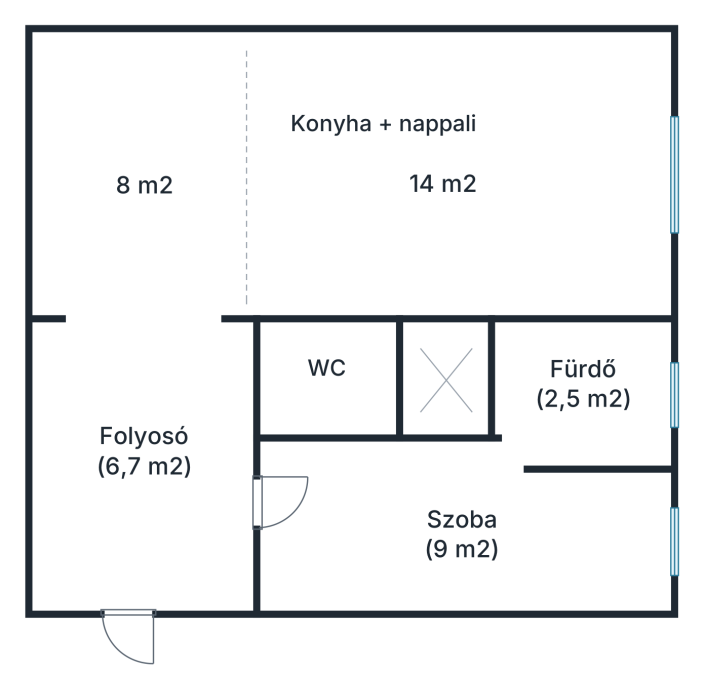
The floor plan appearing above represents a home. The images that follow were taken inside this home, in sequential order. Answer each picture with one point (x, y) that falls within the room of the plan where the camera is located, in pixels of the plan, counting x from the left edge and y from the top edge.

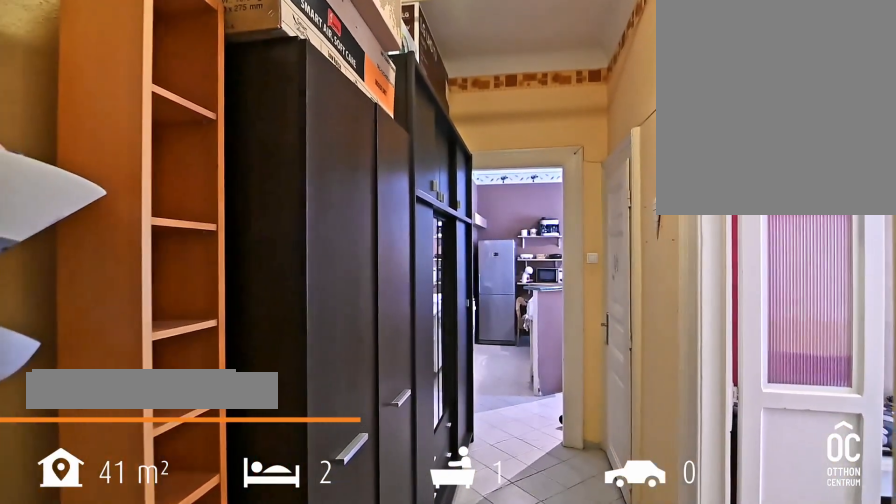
(139, 449)
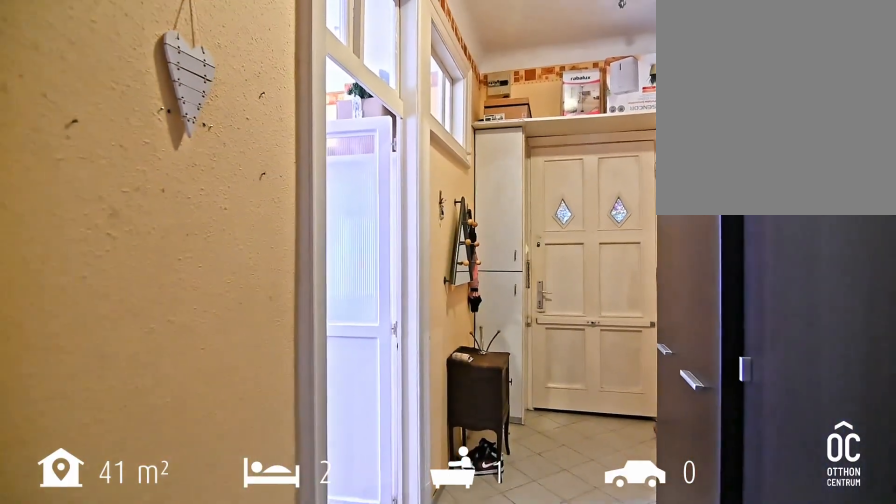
(139, 449)
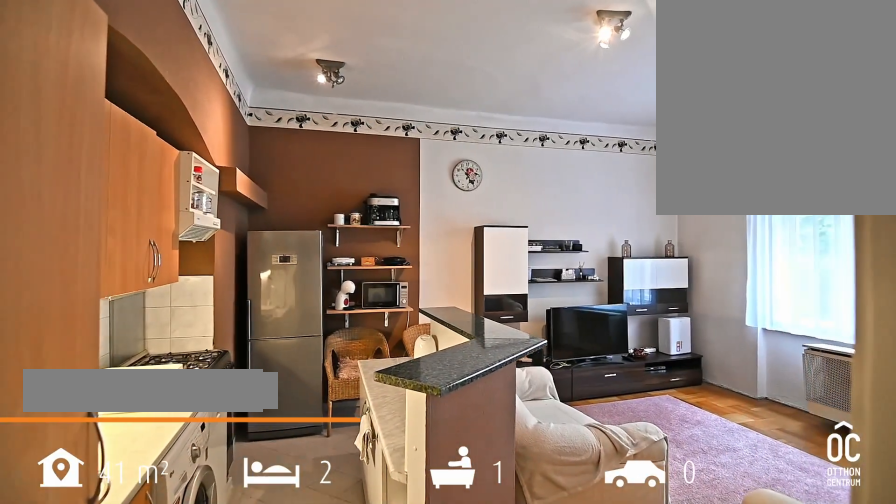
(142, 307)
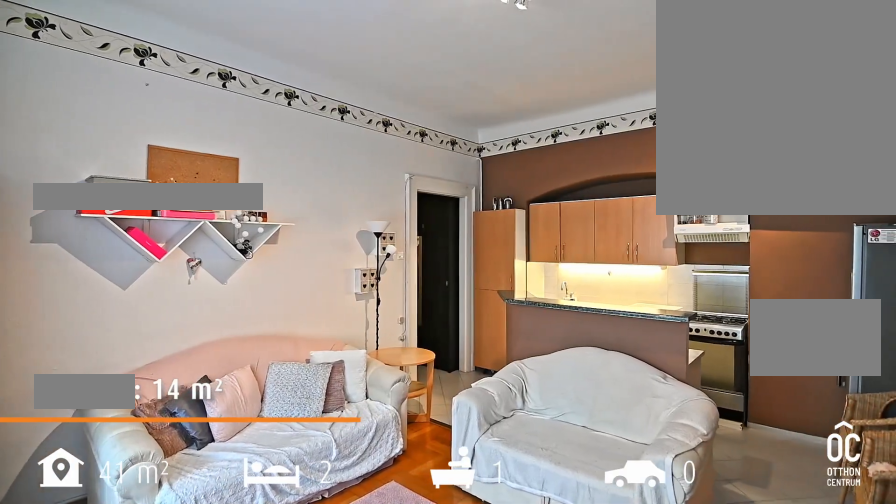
(446, 175)
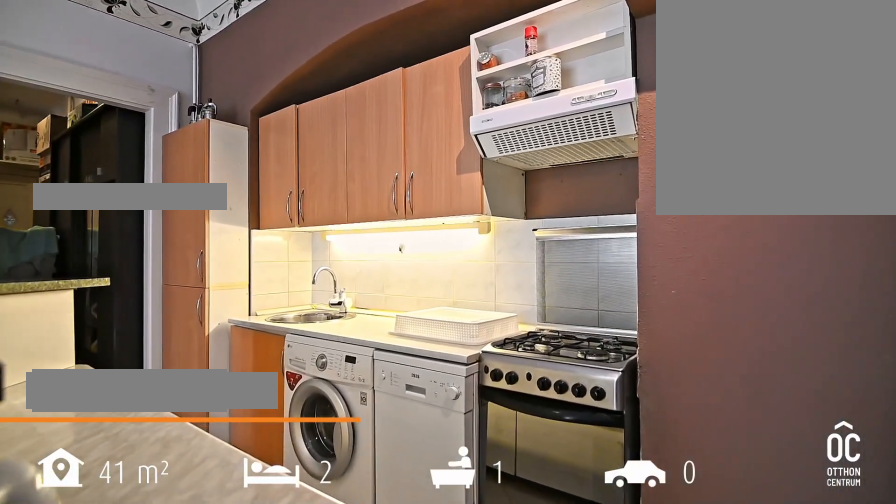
(141, 184)
